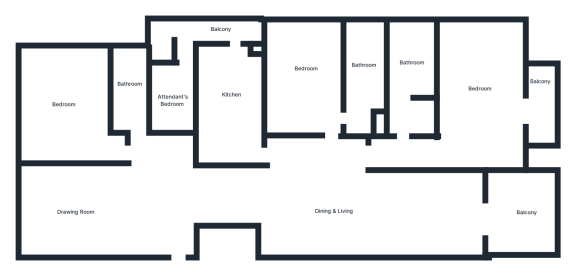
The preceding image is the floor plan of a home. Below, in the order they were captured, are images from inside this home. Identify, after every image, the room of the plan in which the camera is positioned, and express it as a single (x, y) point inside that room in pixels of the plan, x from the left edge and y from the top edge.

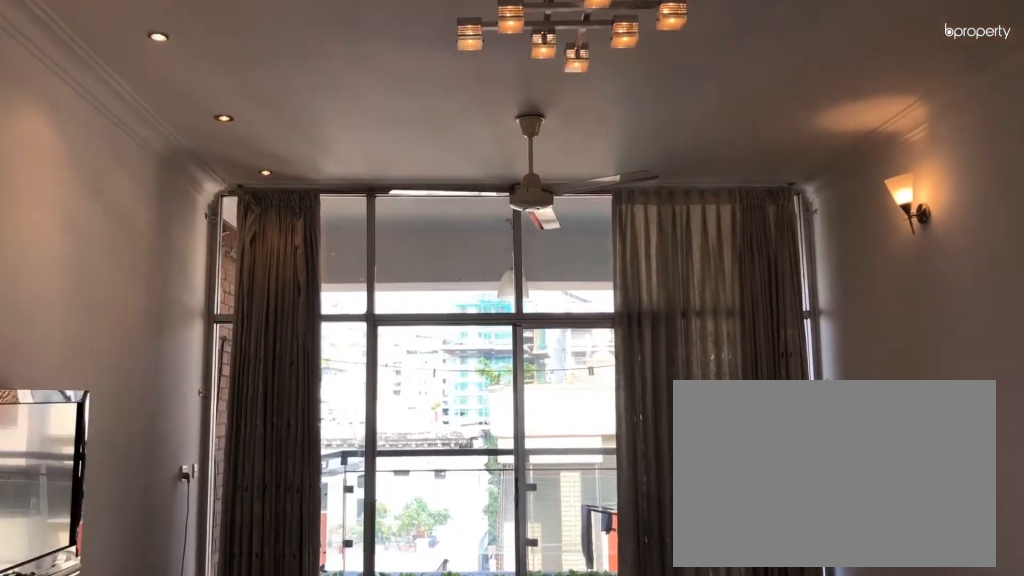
(414, 209)
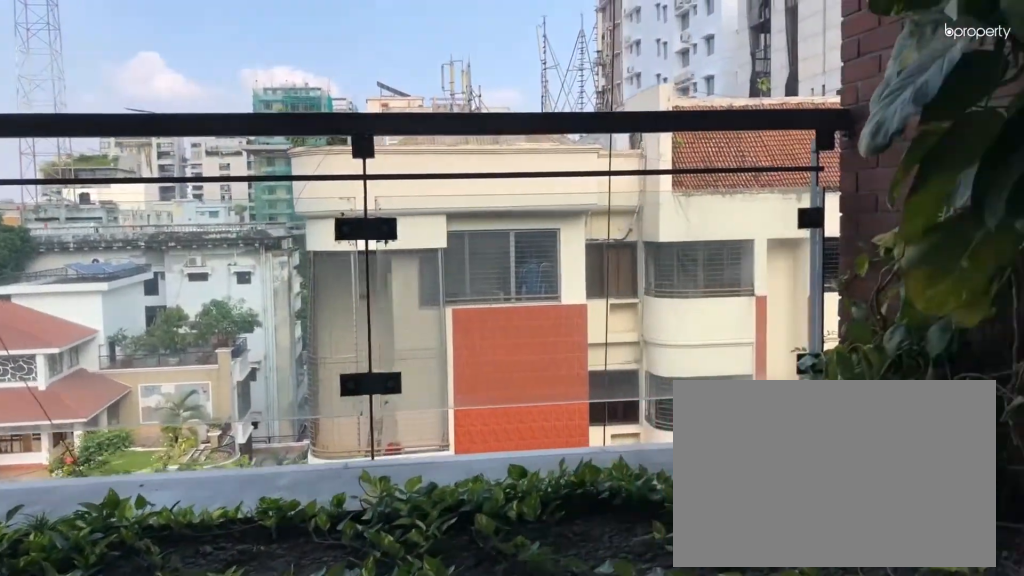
(523, 209)
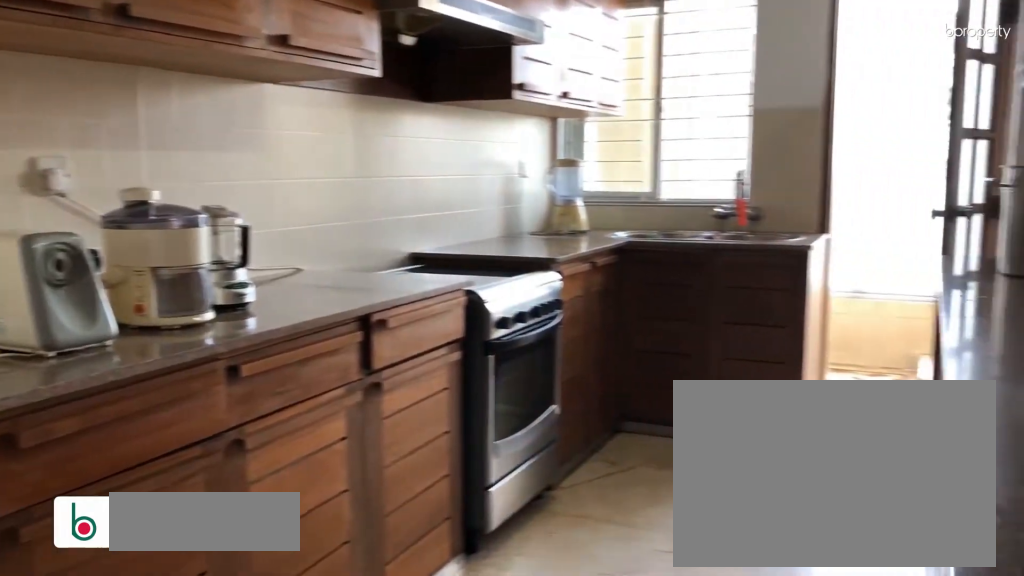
(227, 104)
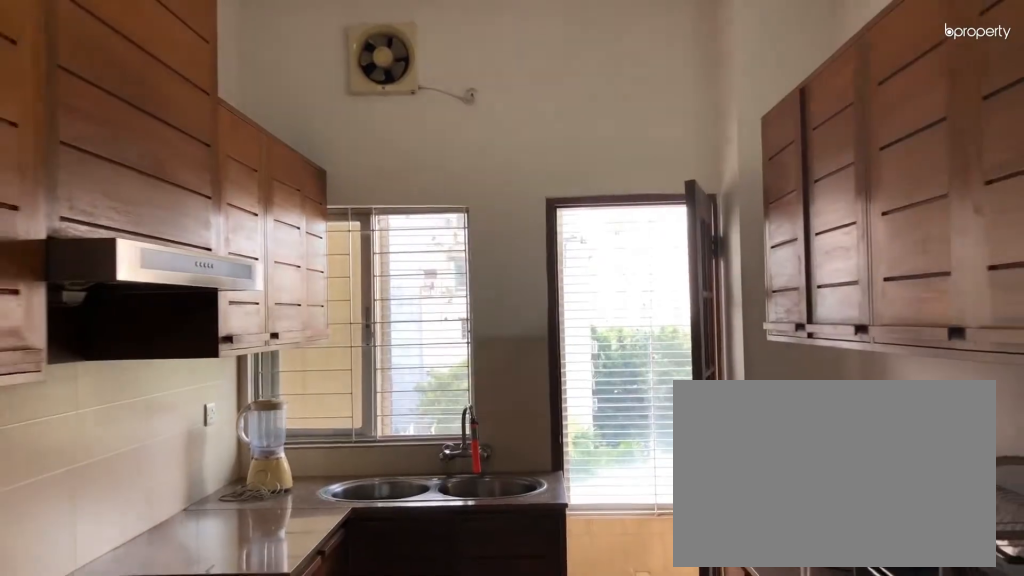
(225, 104)
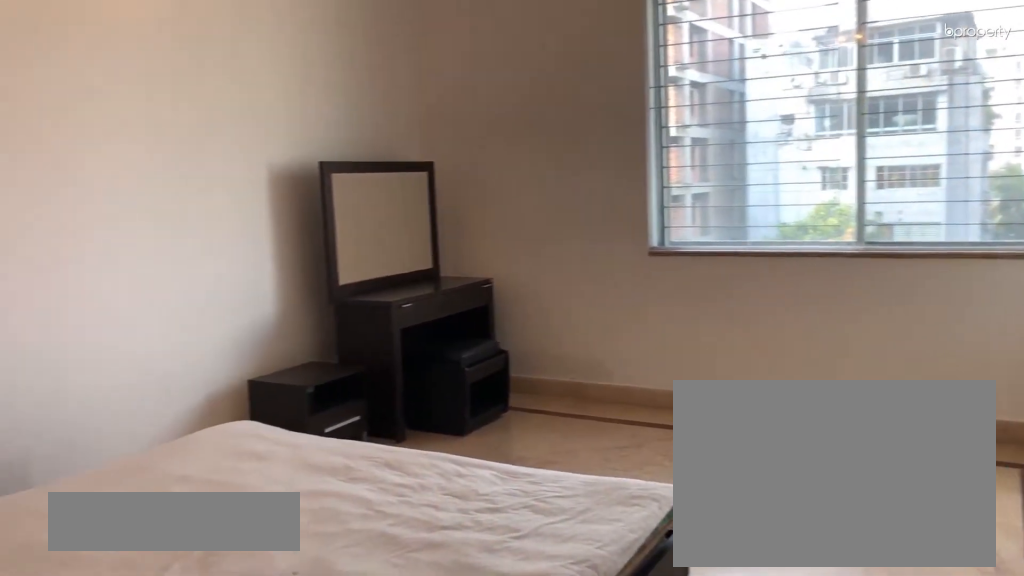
(303, 71)
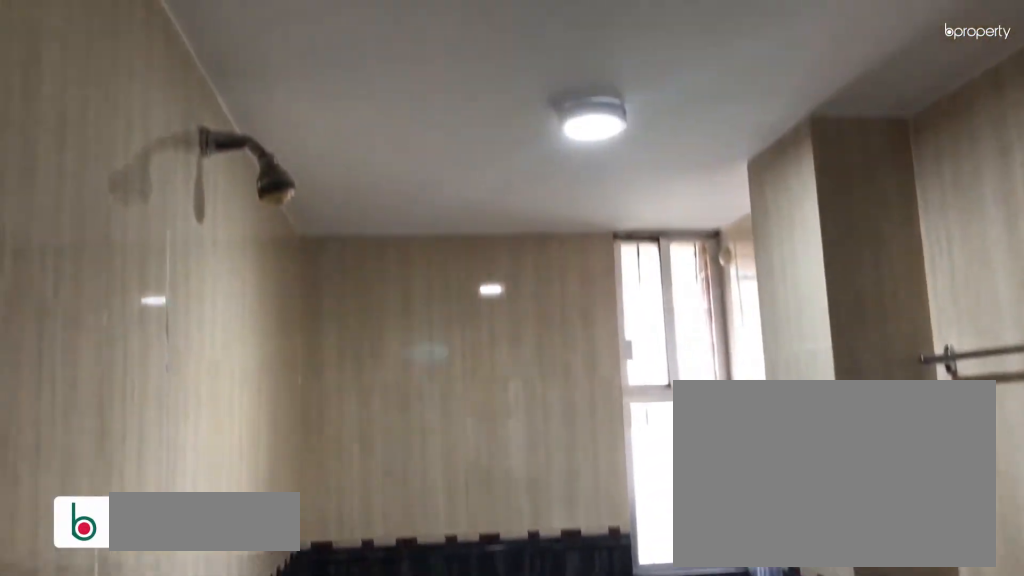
(365, 56)
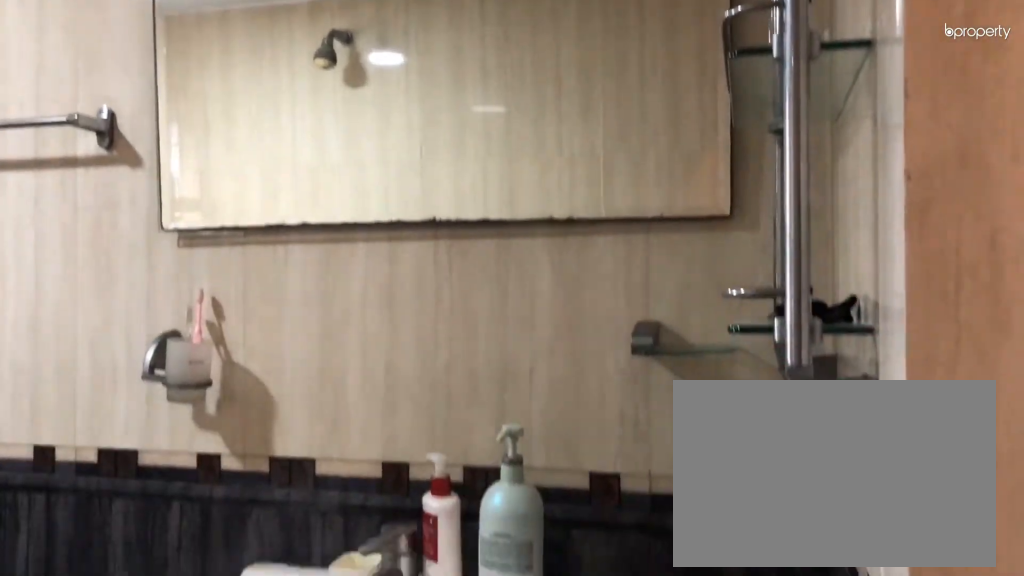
(365, 56)
